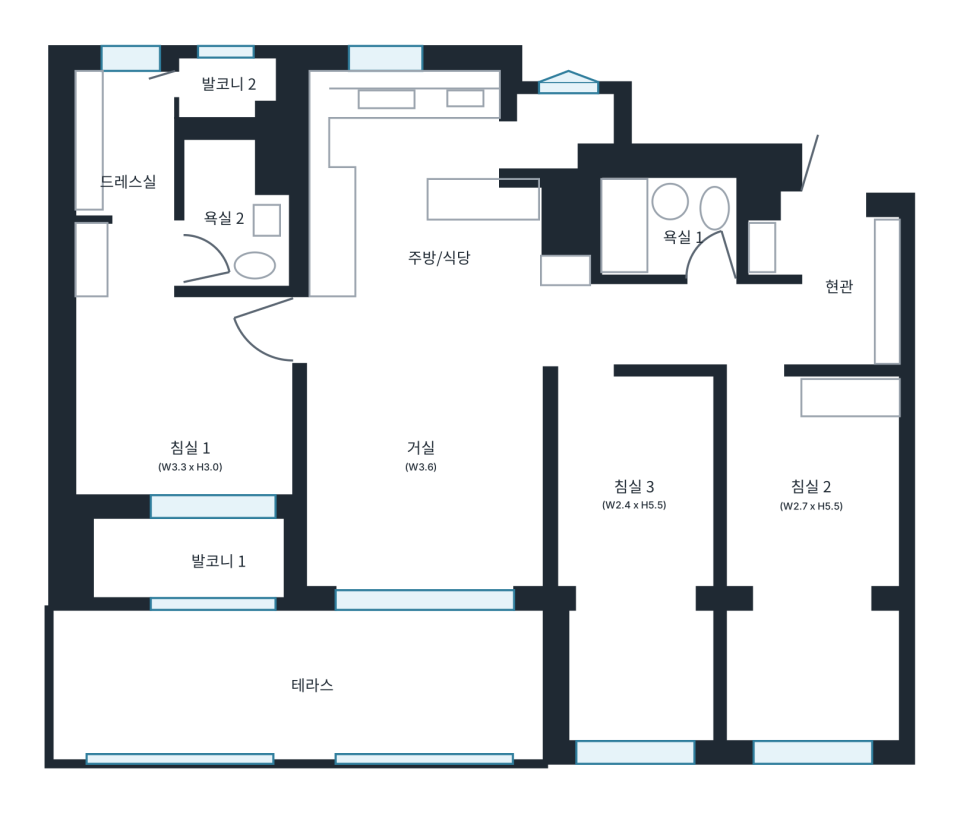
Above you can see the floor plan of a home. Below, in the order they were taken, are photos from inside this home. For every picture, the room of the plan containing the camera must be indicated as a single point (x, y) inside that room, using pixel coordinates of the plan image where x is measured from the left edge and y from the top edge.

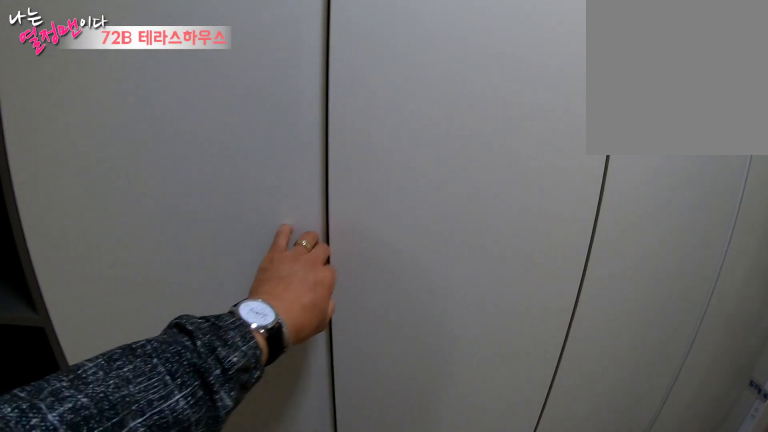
(845, 285)
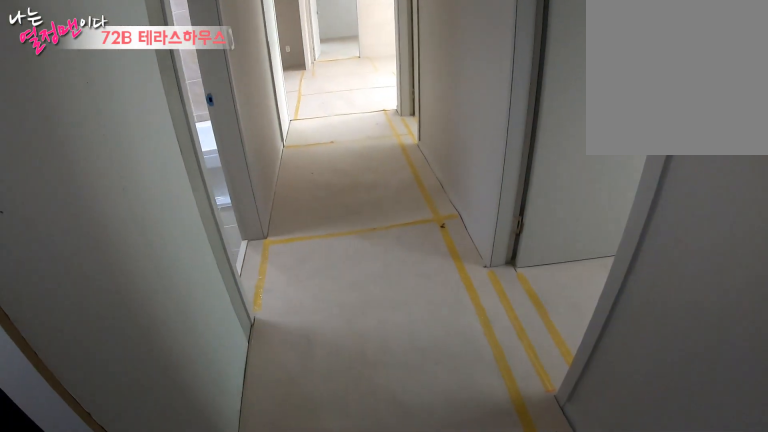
(845, 286)
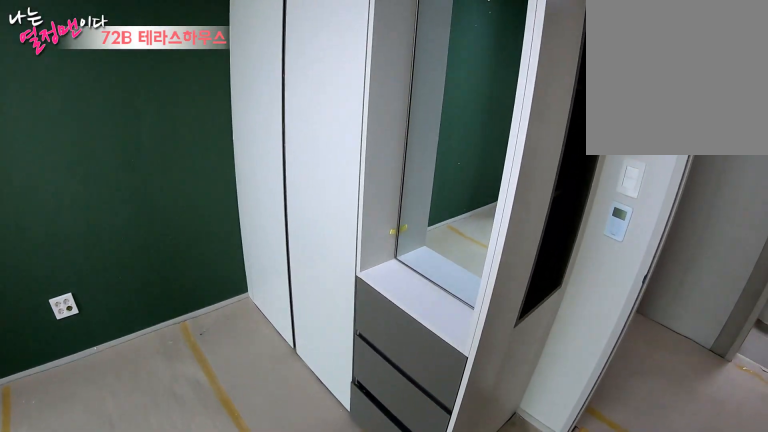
(813, 511)
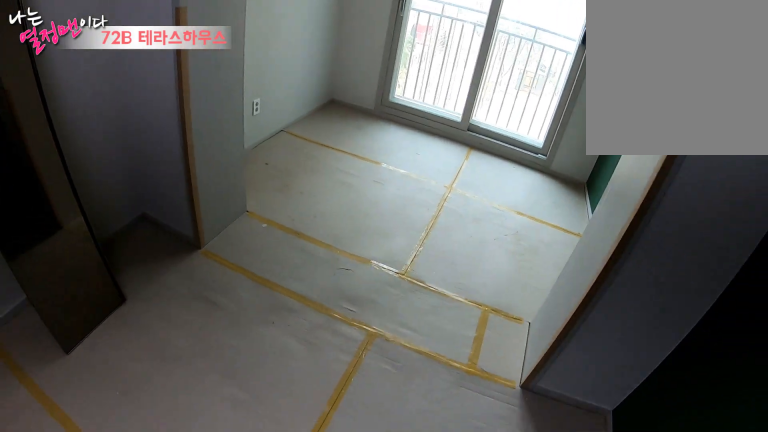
(813, 511)
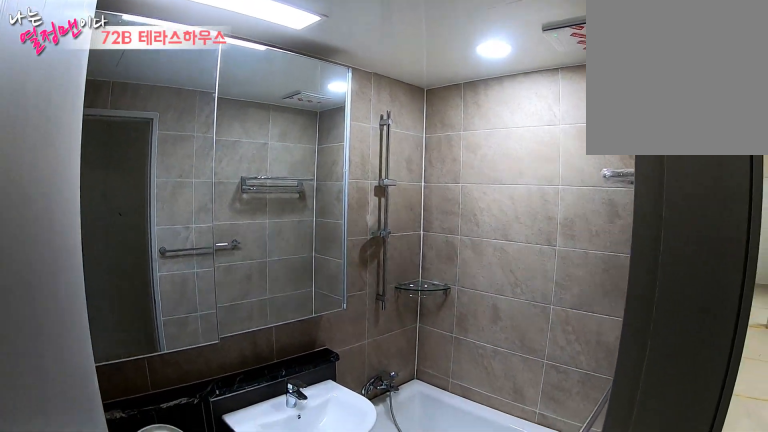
(675, 229)
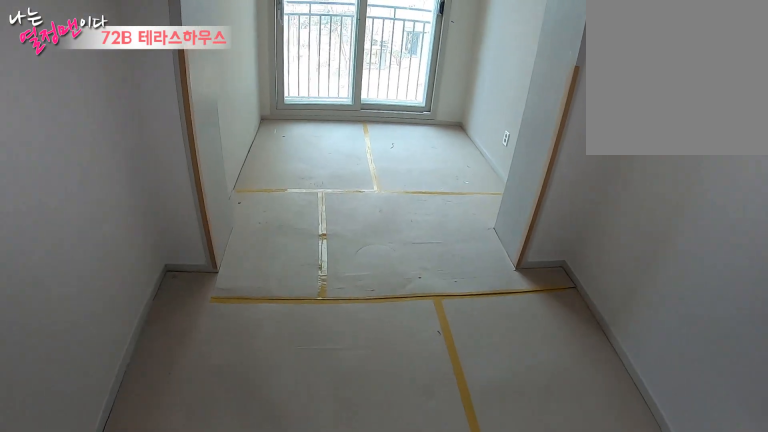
(637, 503)
